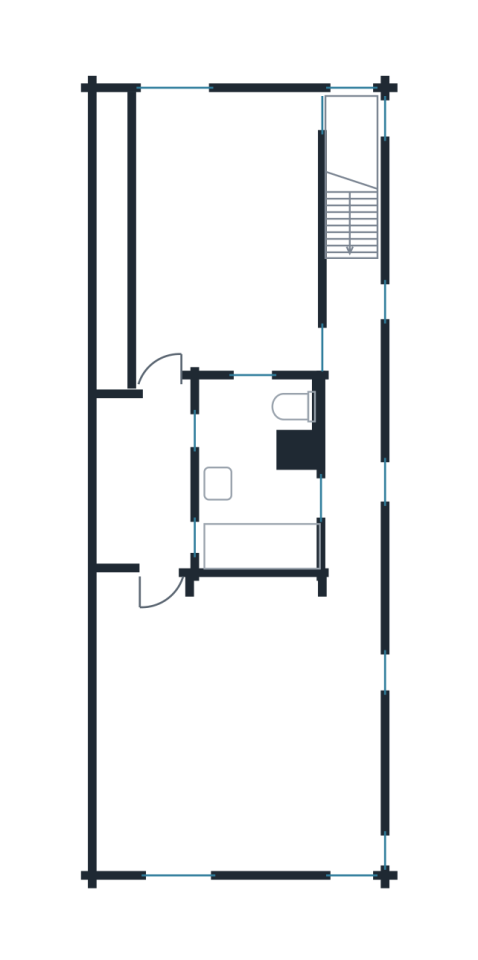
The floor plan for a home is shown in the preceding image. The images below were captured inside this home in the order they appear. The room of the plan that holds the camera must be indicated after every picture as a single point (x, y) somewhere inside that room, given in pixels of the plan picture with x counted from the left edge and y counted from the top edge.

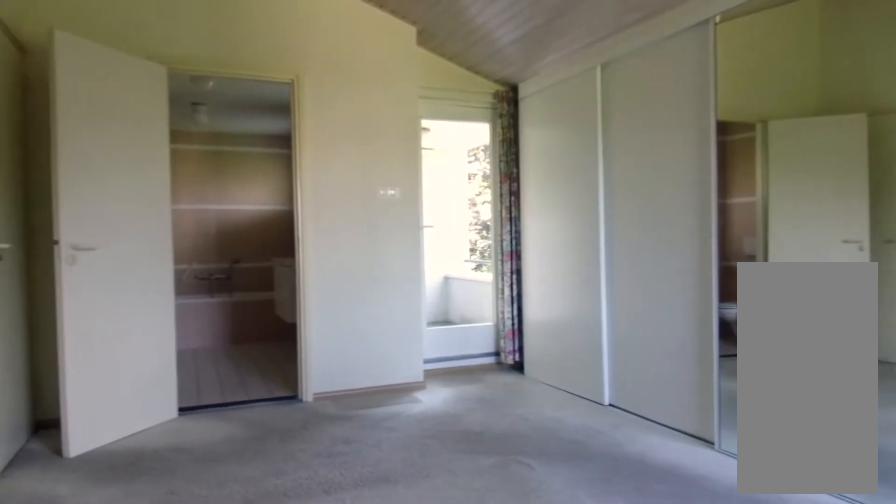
(208, 238)
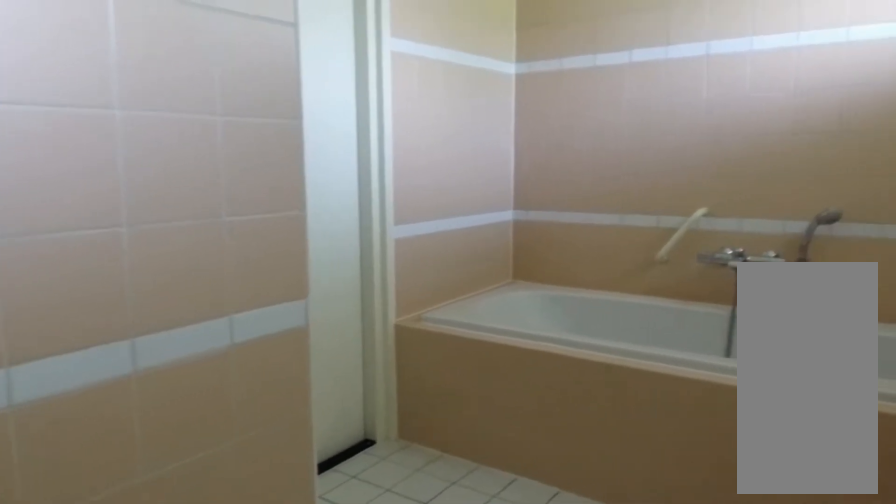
(257, 455)
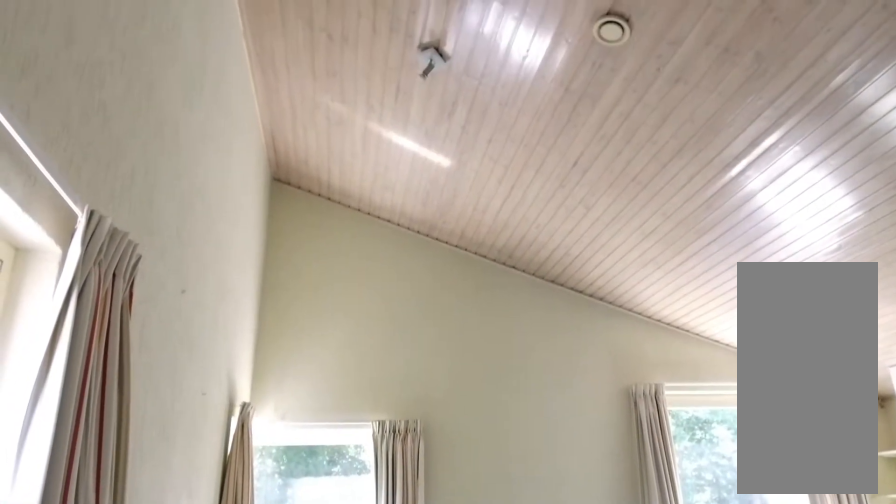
(240, 723)
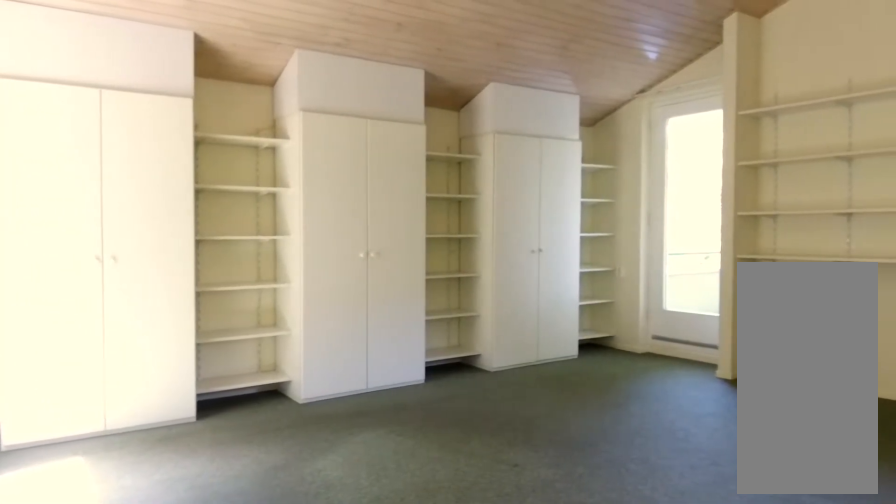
(240, 723)
